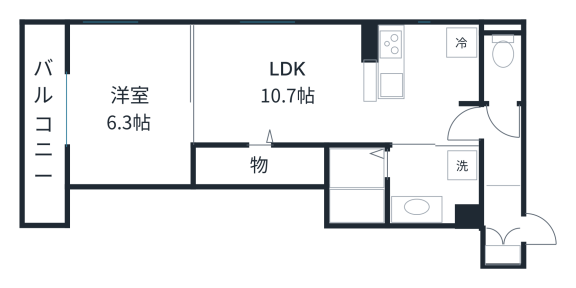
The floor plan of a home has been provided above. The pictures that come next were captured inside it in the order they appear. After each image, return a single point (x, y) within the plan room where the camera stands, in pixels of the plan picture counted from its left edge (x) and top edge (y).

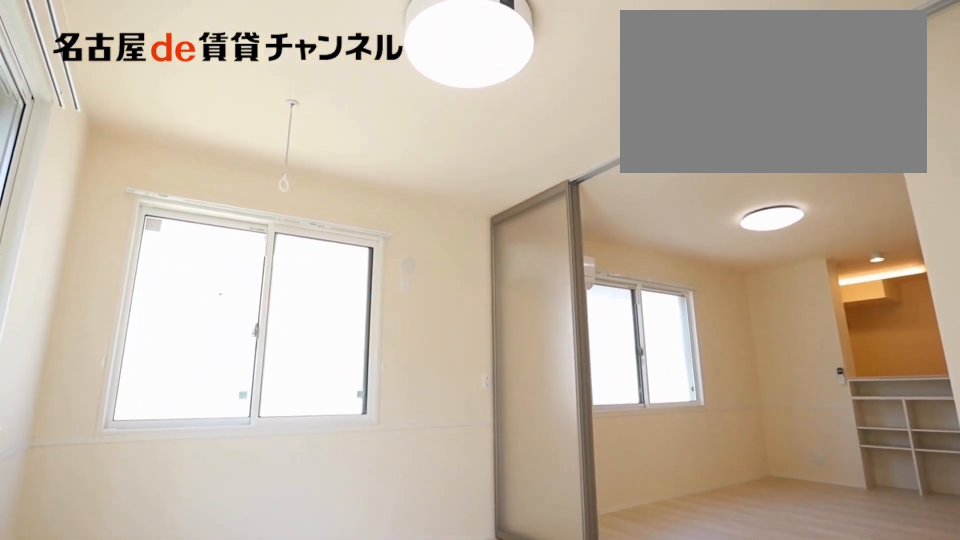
(131, 105)
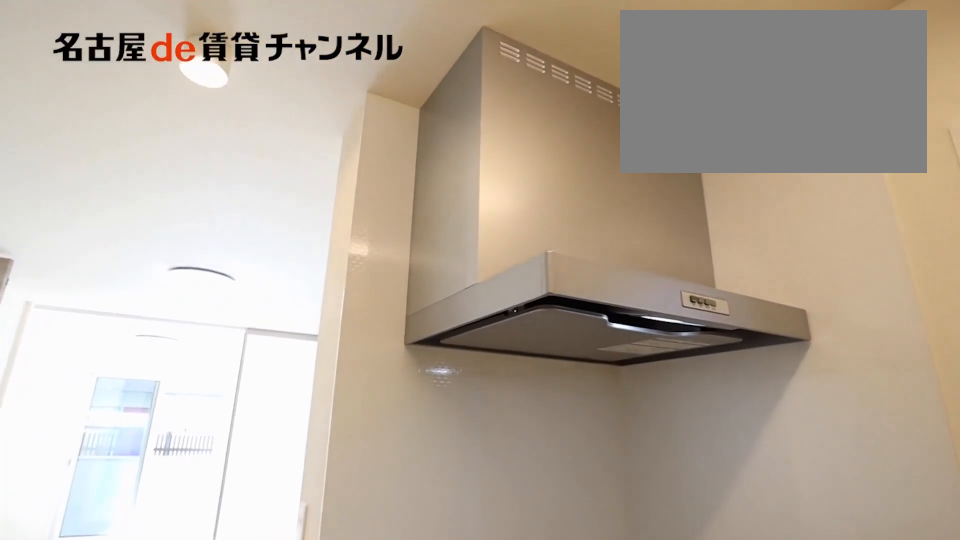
(421, 62)
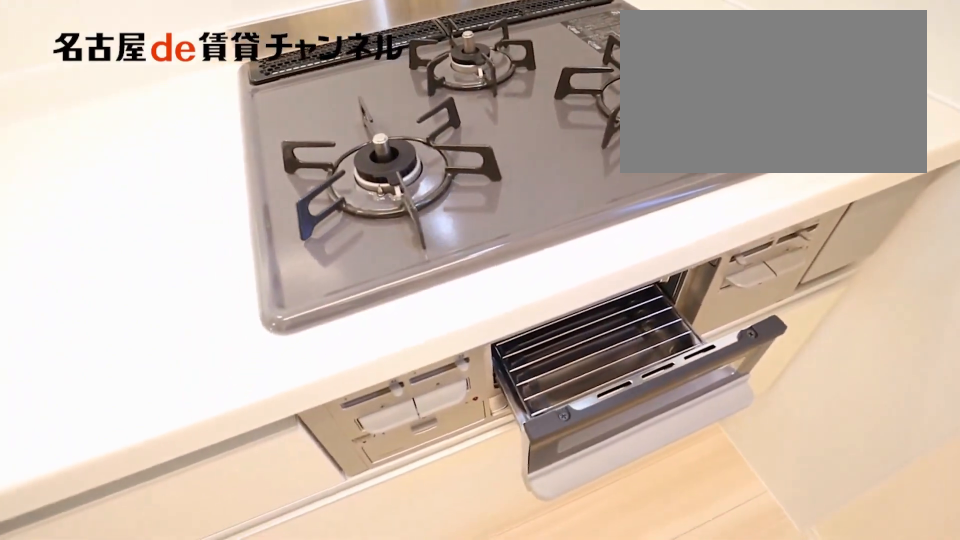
(421, 62)
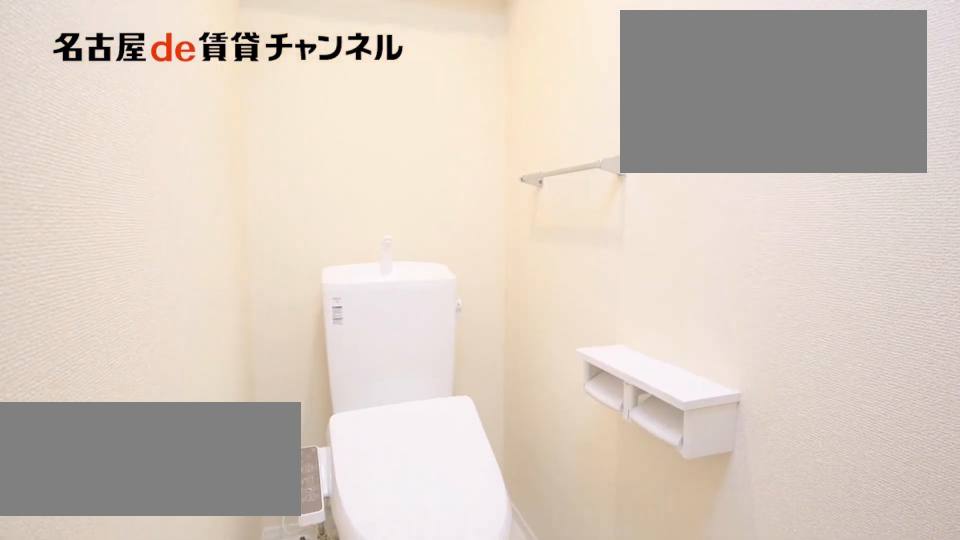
(502, 67)
